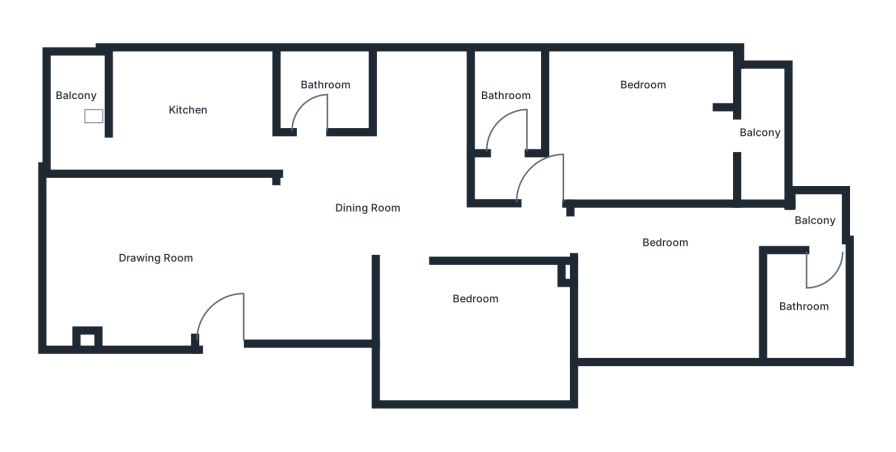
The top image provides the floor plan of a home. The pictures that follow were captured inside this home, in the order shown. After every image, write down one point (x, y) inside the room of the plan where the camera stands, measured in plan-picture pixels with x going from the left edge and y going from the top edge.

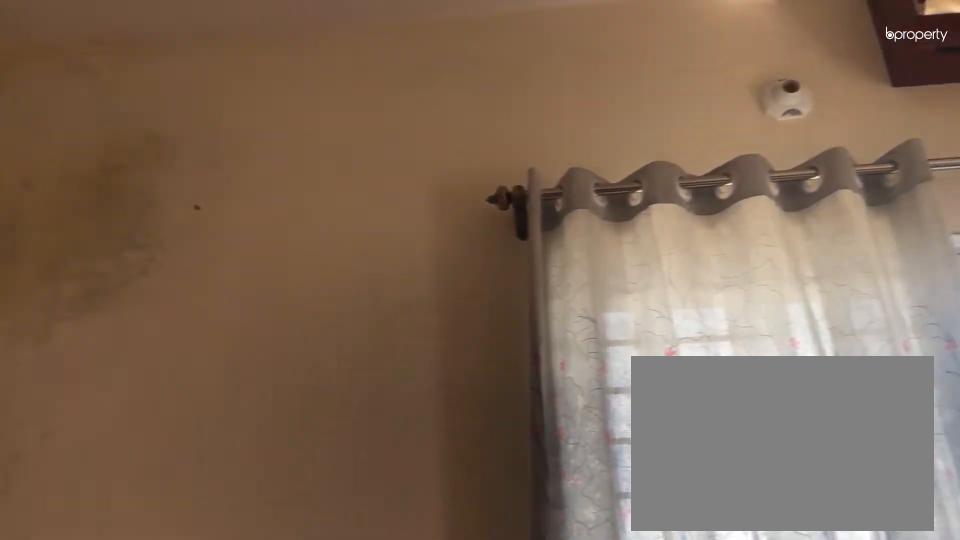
(642, 137)
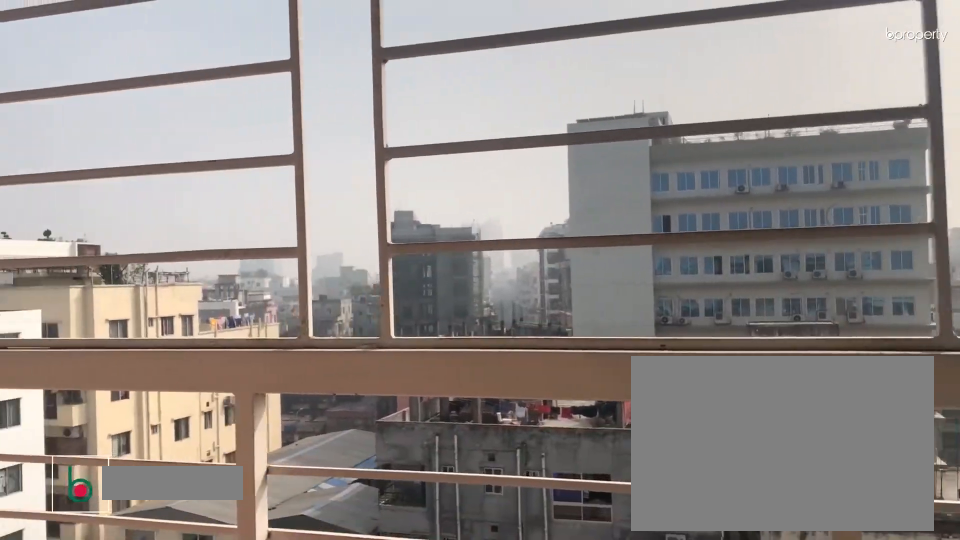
(760, 134)
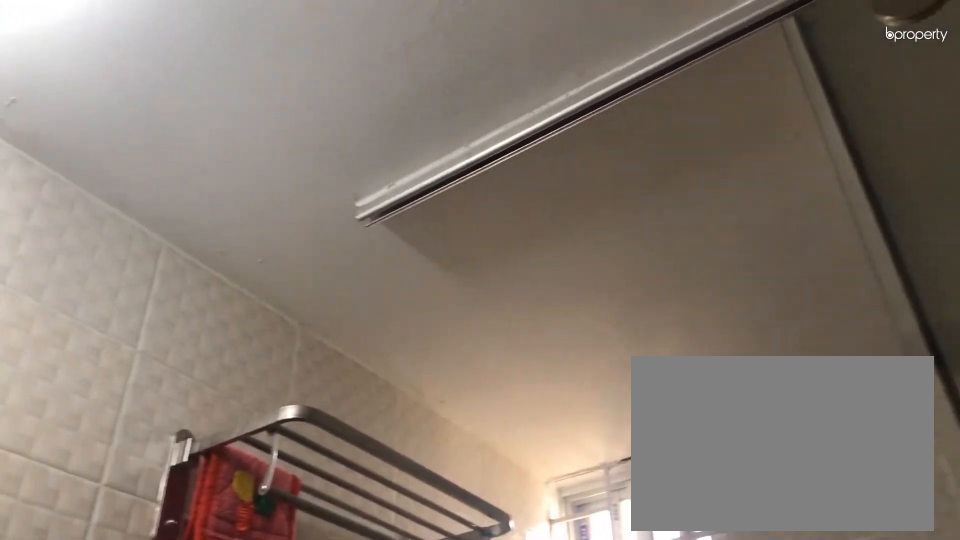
(504, 98)
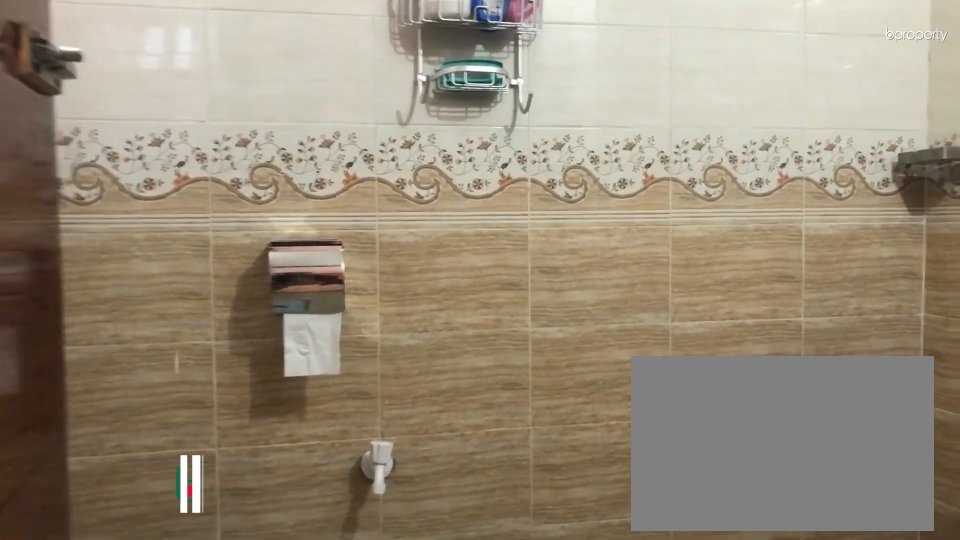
(327, 88)
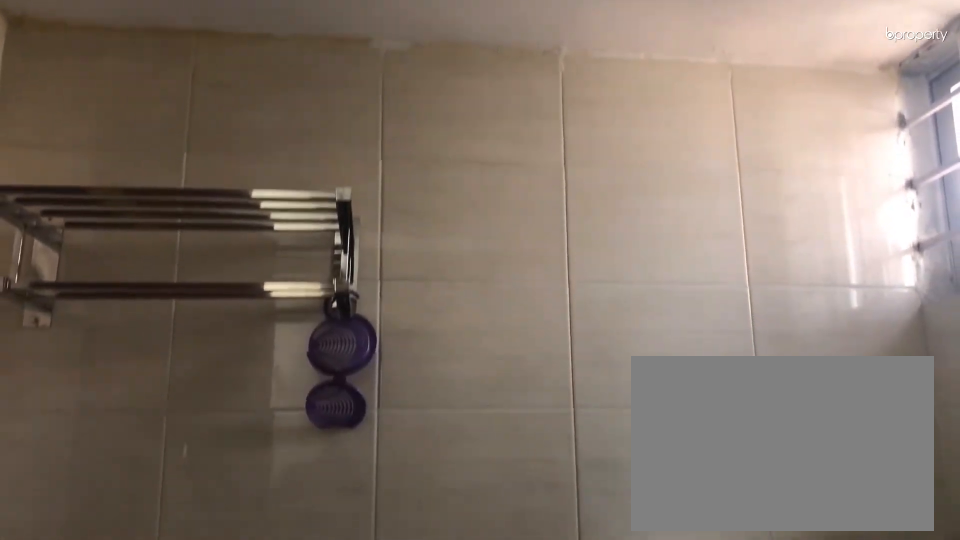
(327, 88)
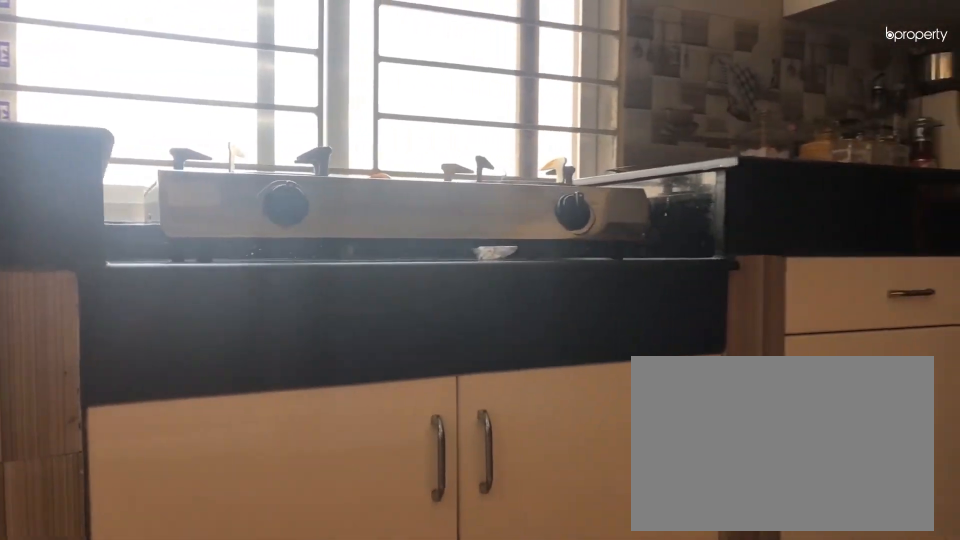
(189, 111)
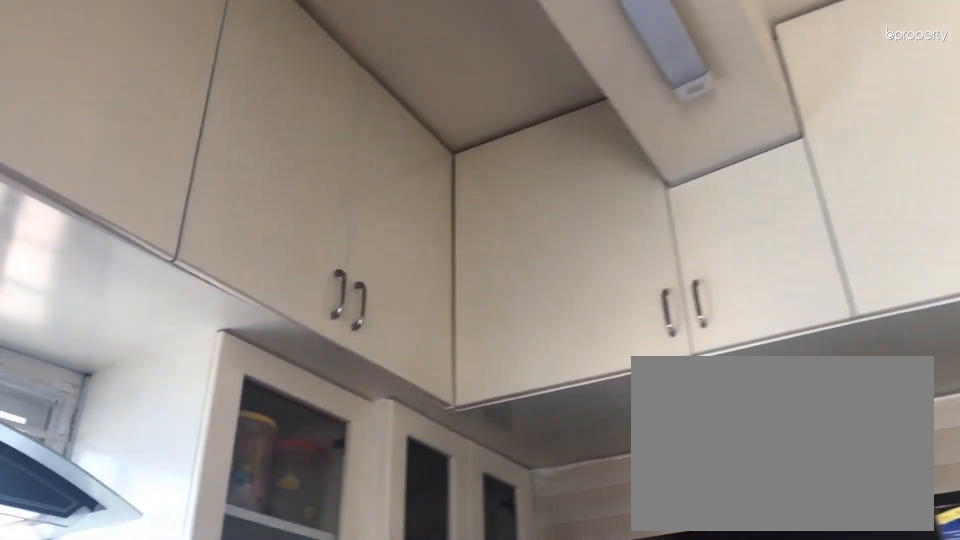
(189, 111)
